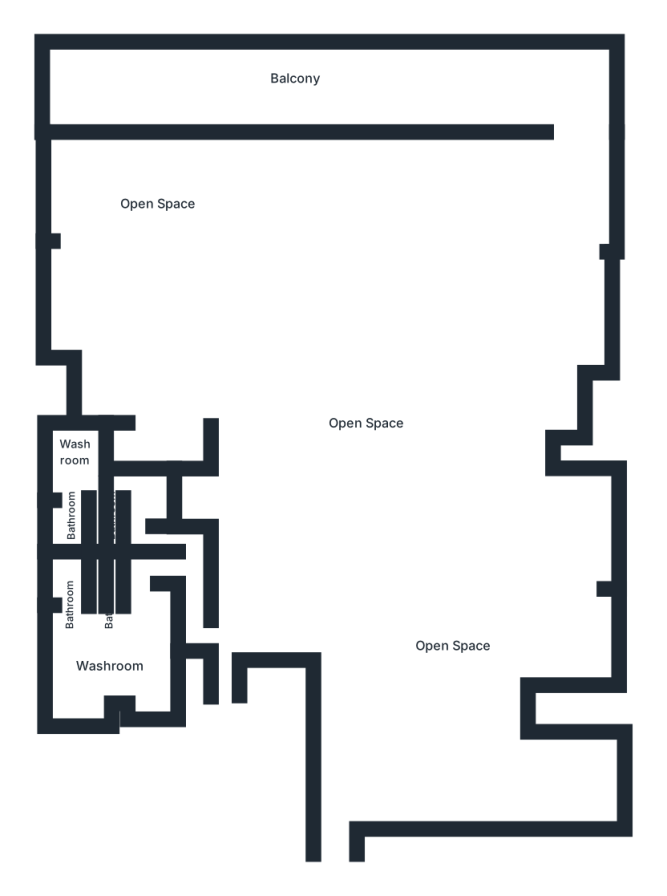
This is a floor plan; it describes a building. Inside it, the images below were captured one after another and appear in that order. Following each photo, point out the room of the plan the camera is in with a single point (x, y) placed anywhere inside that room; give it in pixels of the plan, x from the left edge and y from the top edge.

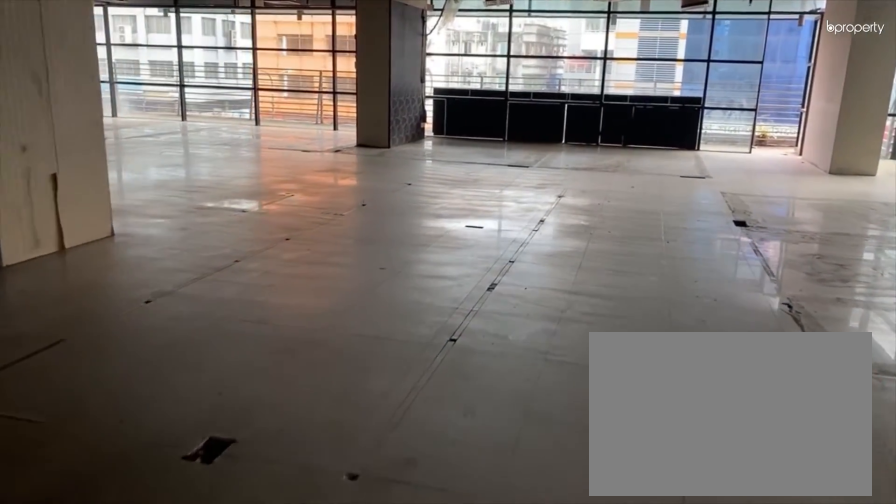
(402, 506)
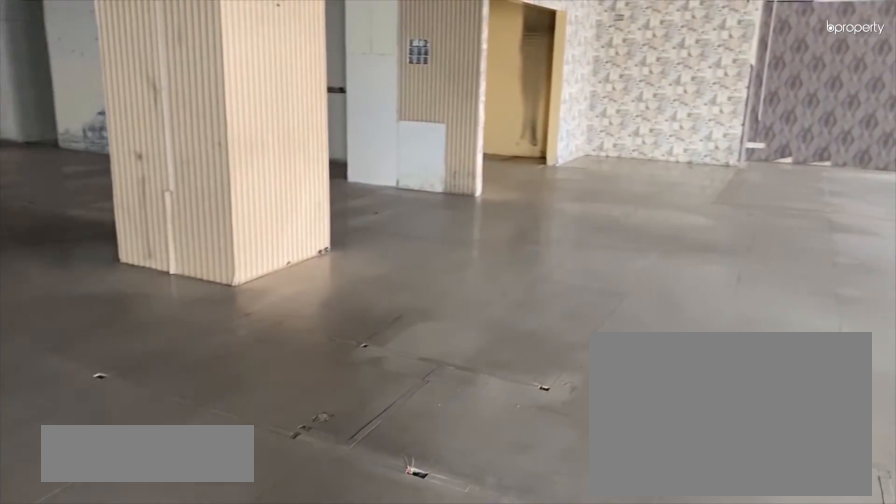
(330, 356)
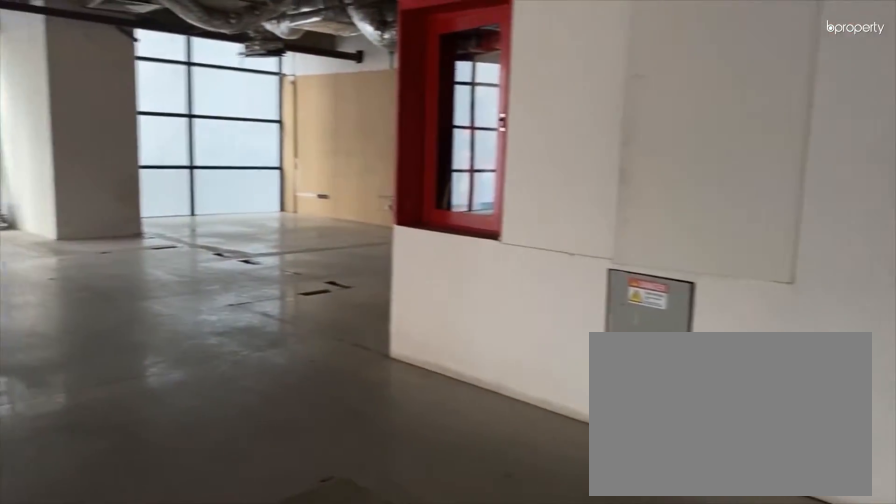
(276, 598)
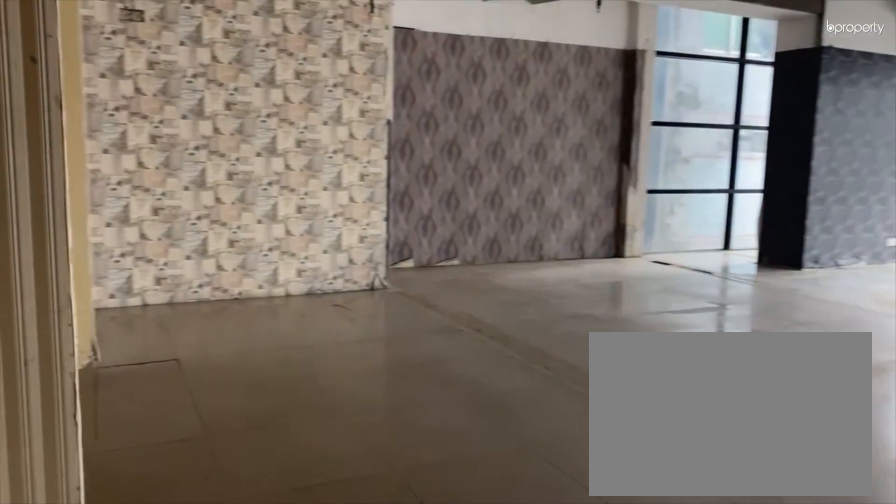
(176, 376)
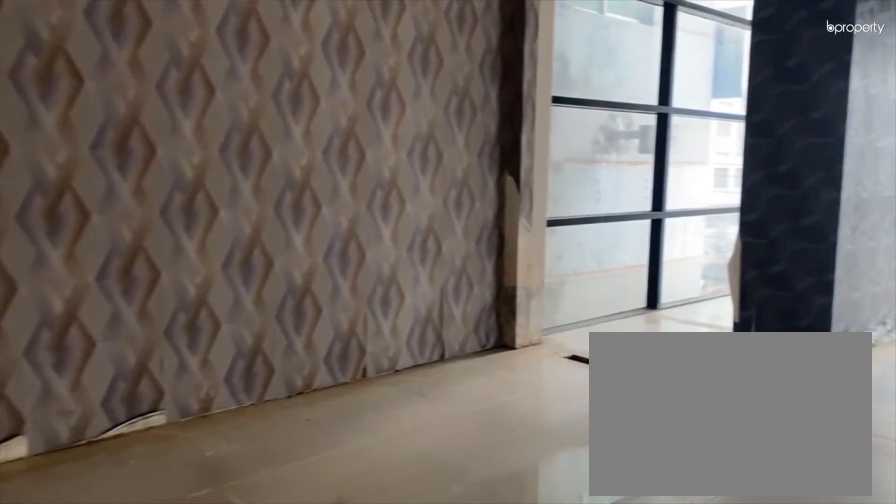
(176, 376)
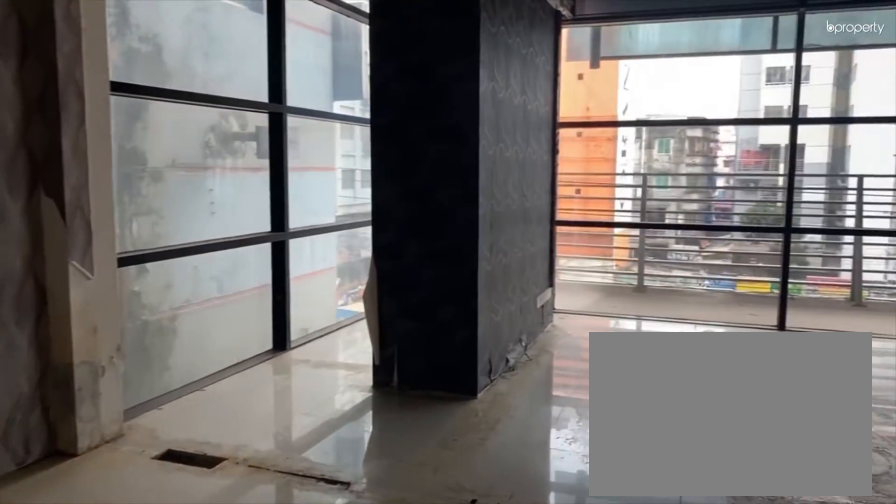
(227, 225)
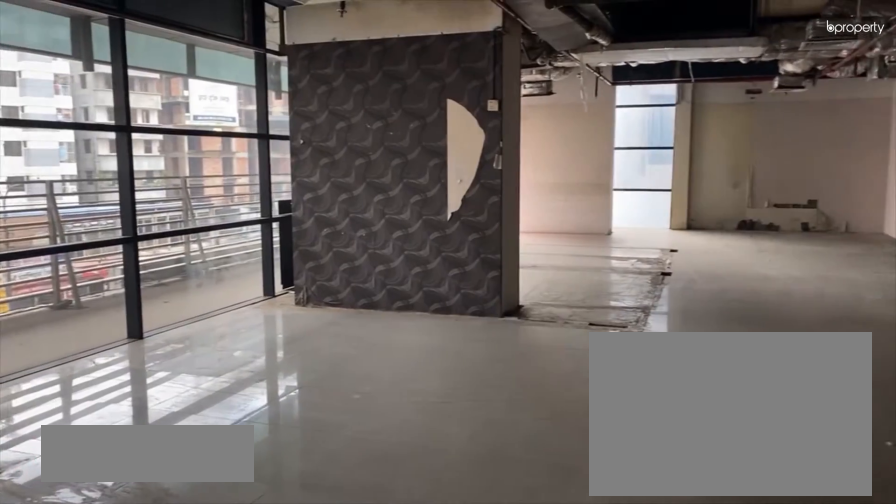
(227, 225)
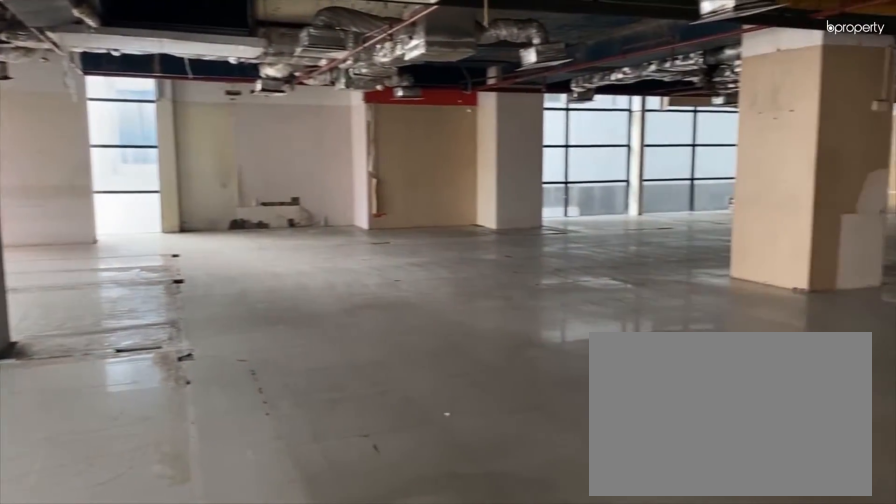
(480, 218)
